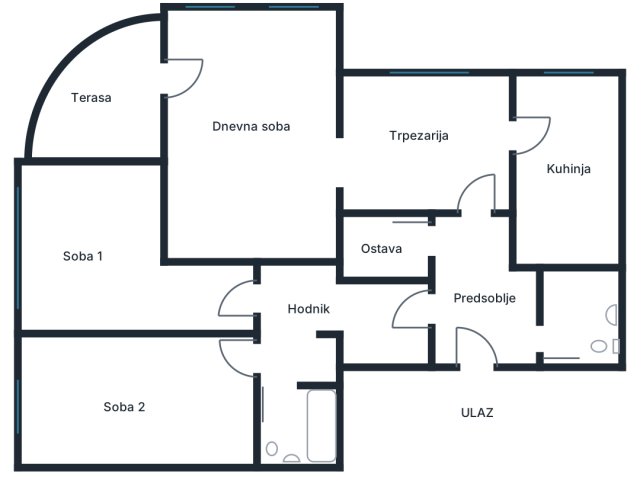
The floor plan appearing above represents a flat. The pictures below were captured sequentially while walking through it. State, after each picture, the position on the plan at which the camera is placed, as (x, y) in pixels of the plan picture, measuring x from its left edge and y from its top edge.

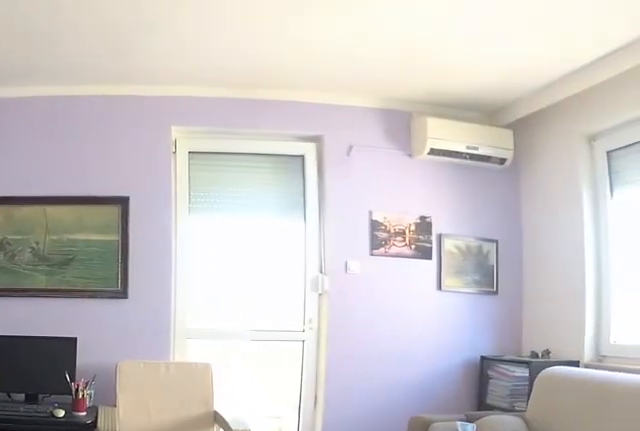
(337, 182)
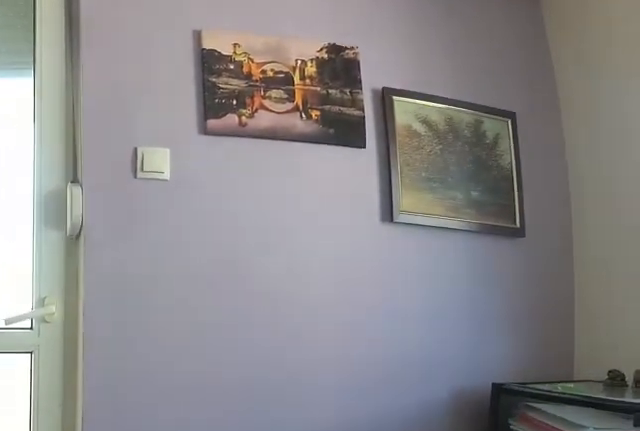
(260, 89)
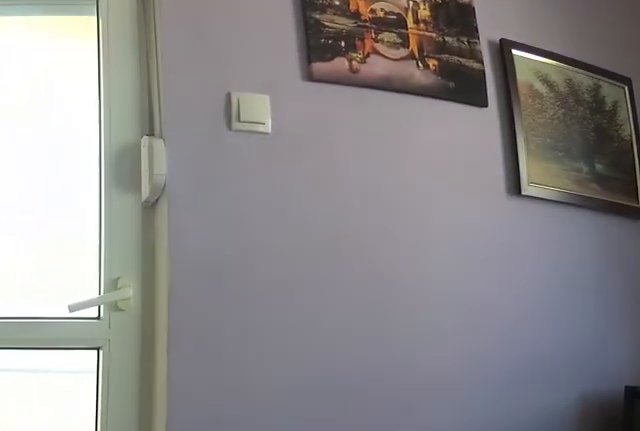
(234, 90)
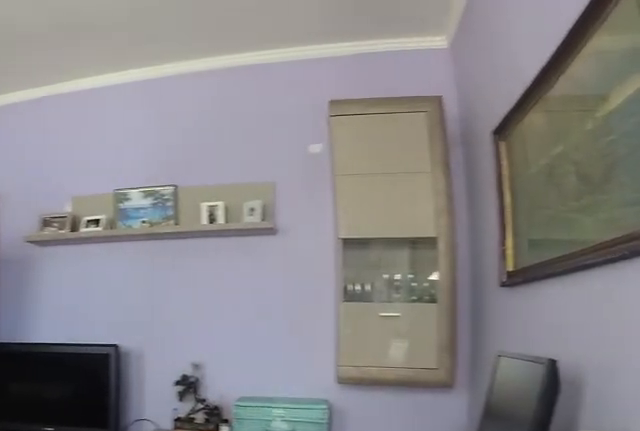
(198, 71)
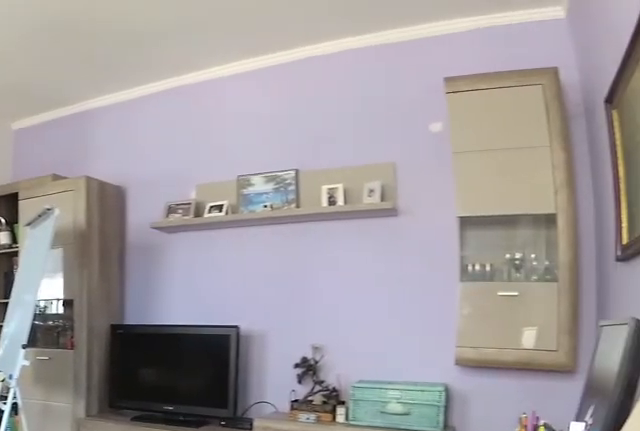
(182, 70)
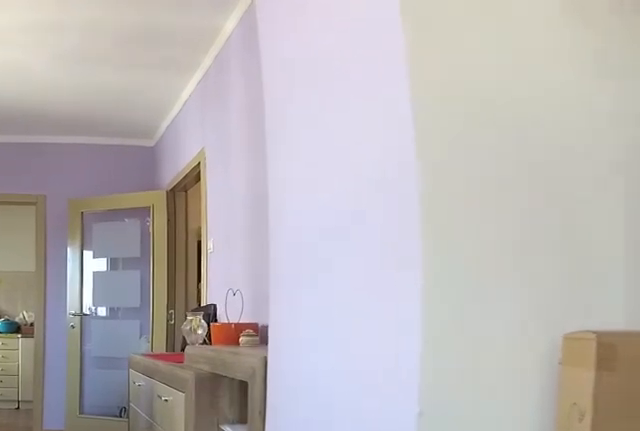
(280, 166)
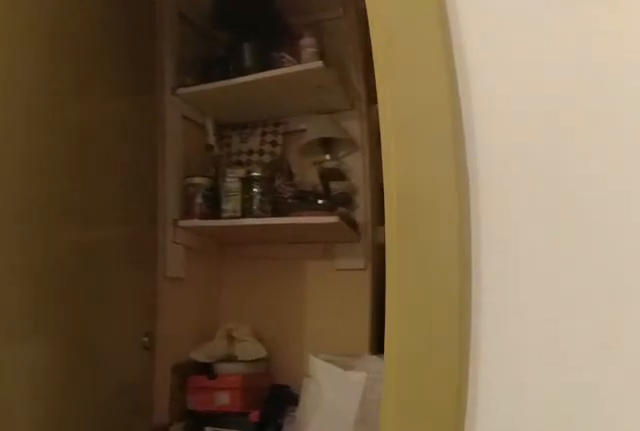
(466, 206)
